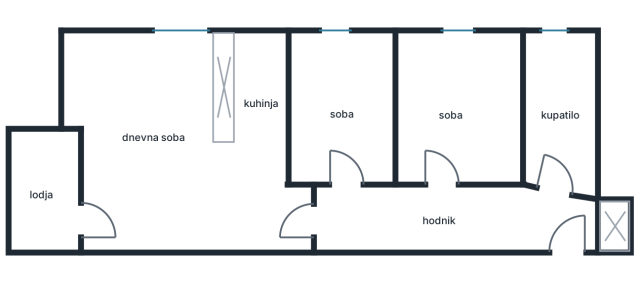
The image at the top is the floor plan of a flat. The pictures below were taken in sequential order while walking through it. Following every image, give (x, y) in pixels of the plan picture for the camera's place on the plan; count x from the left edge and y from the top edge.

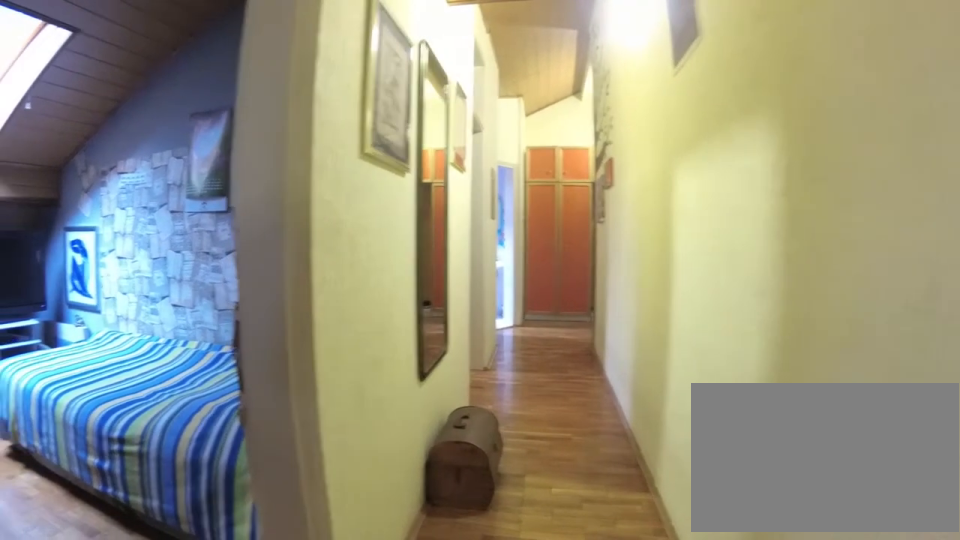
(316, 218)
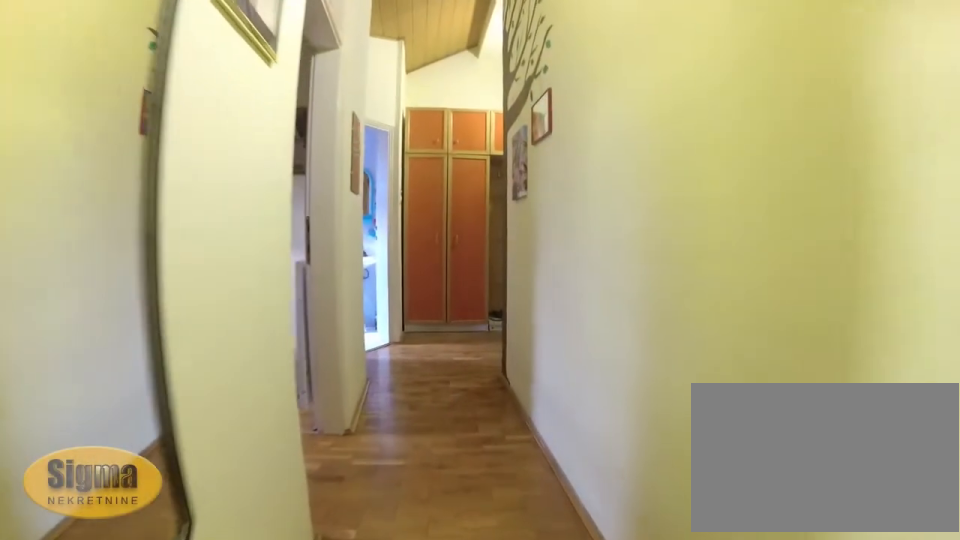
(377, 218)
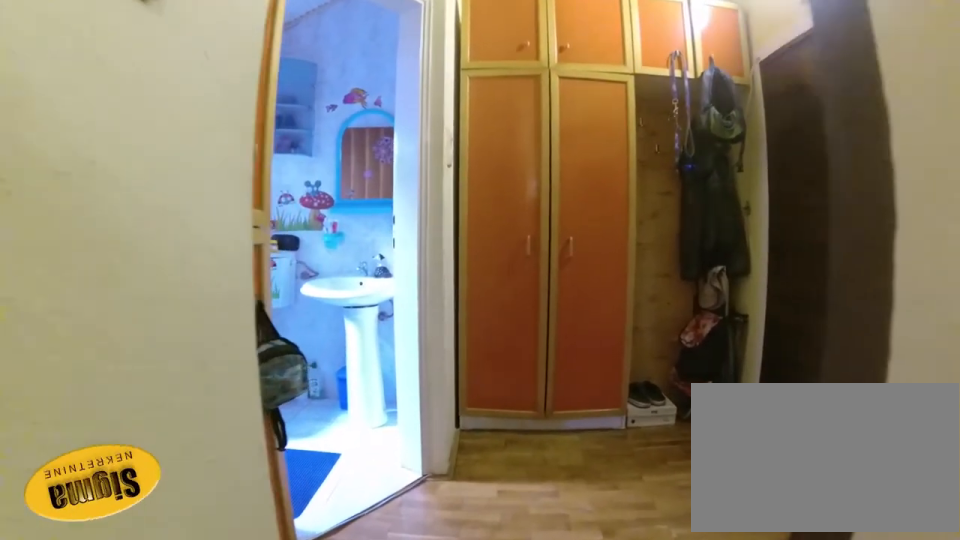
(474, 218)
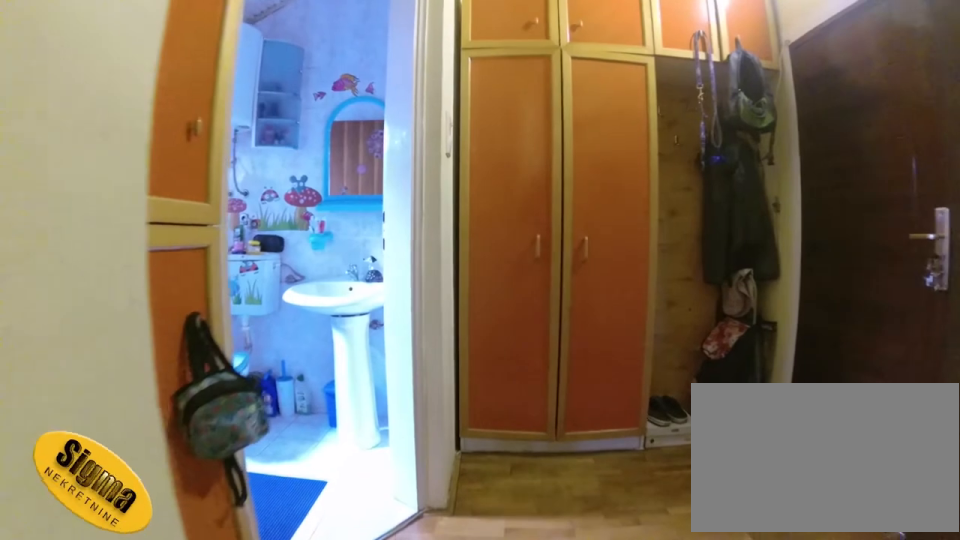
(486, 218)
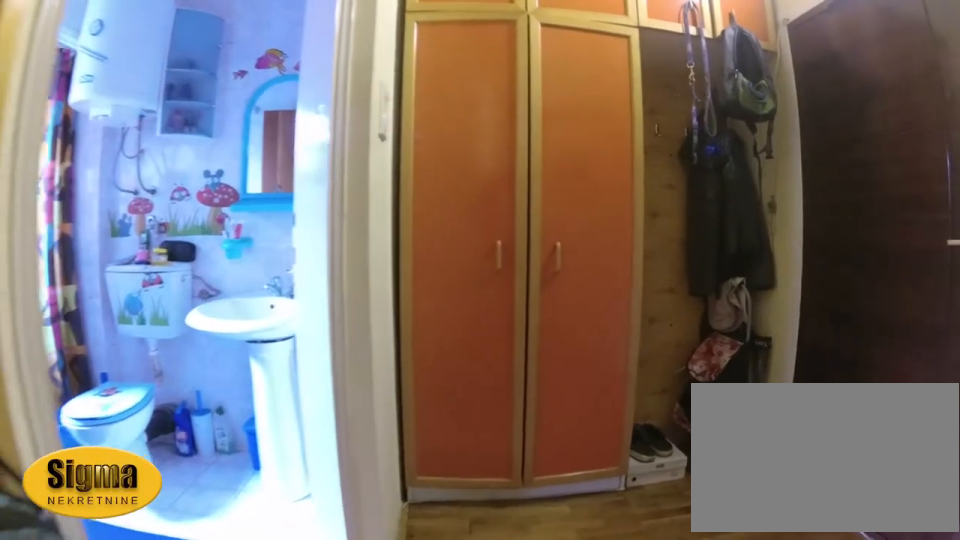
(509, 218)
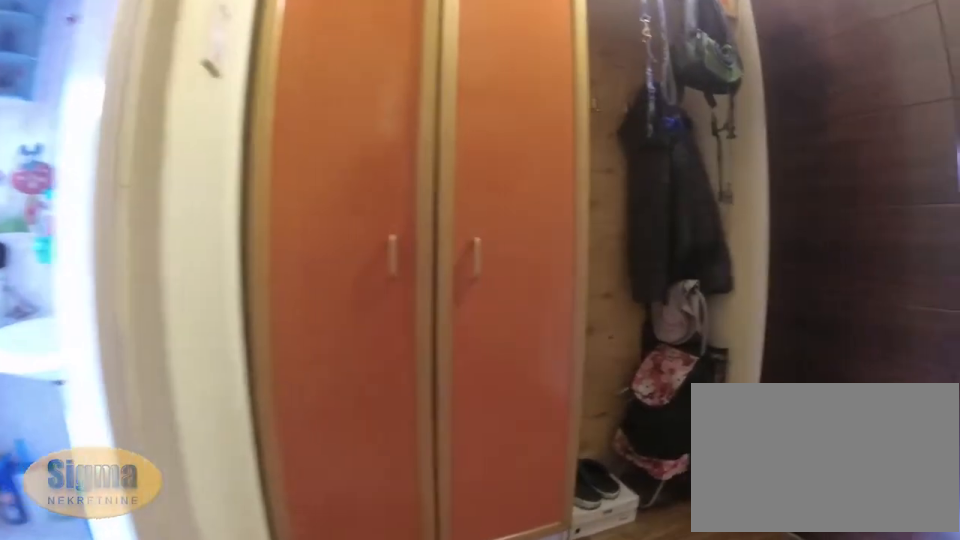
(522, 213)
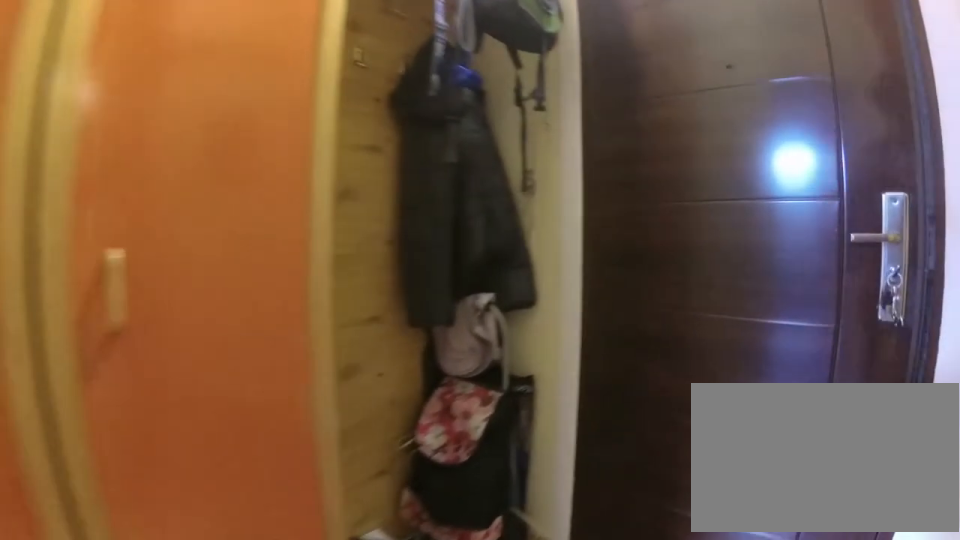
(535, 211)
